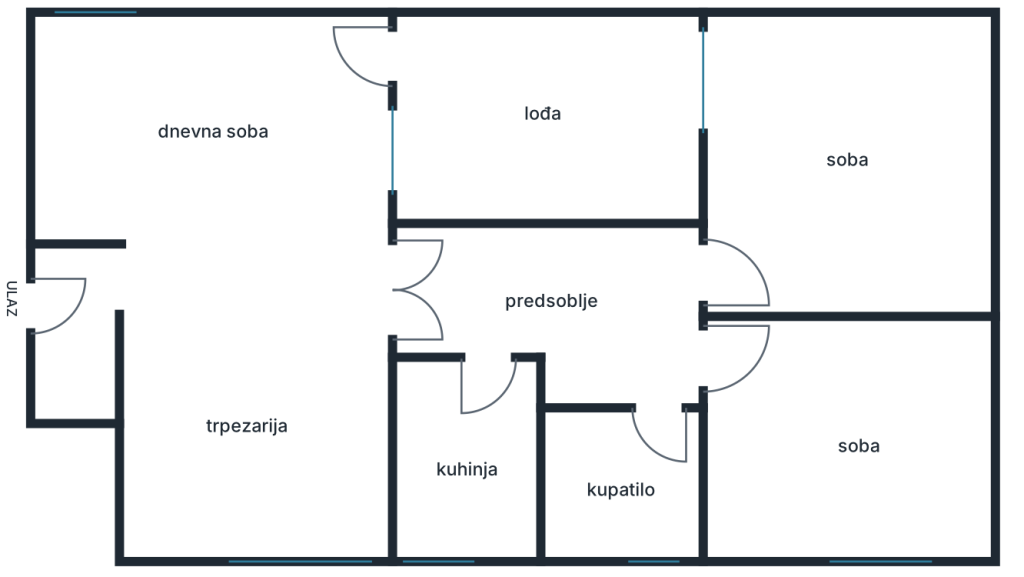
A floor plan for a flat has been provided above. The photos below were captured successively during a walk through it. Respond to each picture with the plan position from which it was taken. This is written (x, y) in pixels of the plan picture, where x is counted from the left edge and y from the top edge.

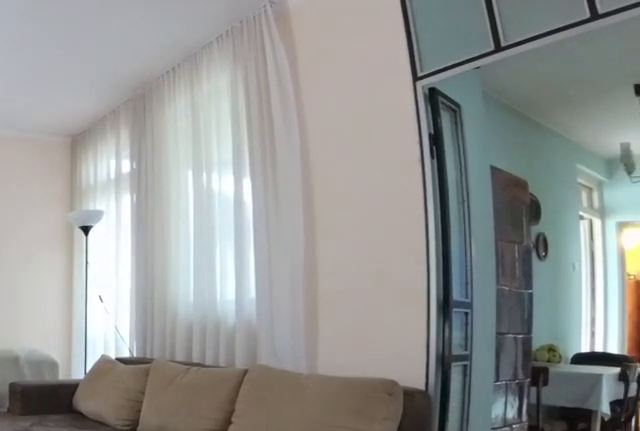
(149, 302)
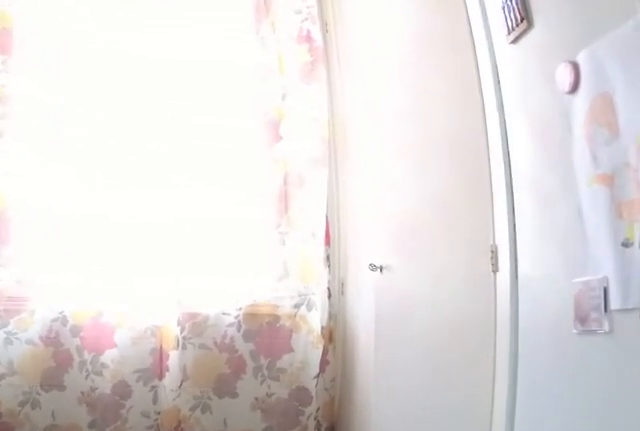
(467, 377)
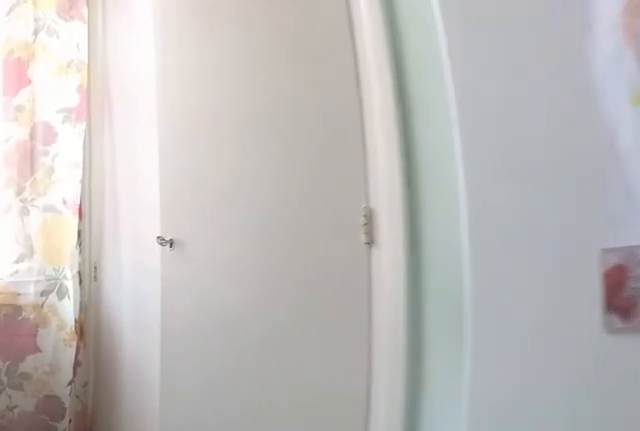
(468, 442)
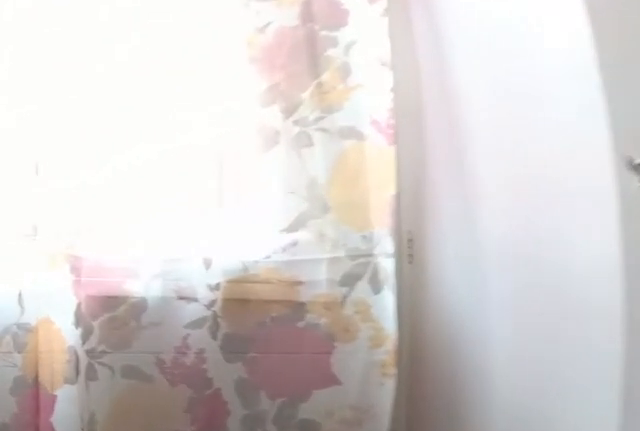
(467, 486)
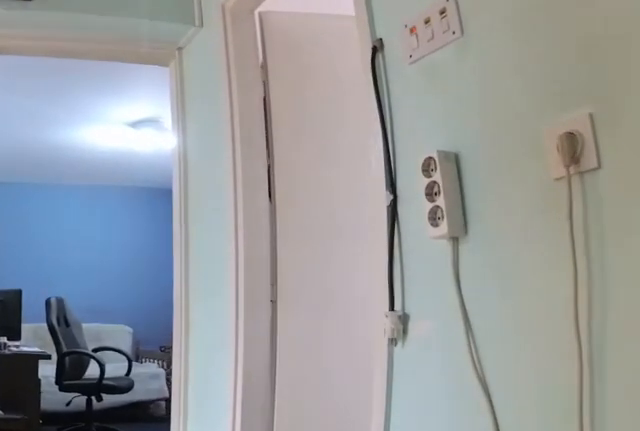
(514, 314)
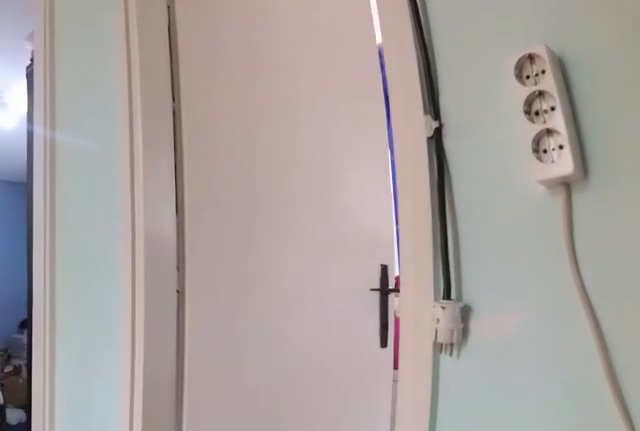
(556, 337)
